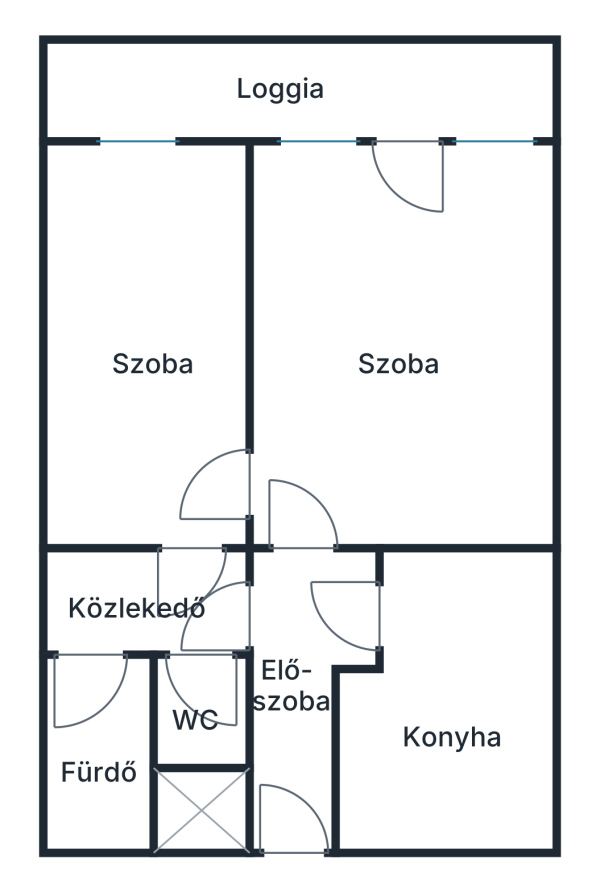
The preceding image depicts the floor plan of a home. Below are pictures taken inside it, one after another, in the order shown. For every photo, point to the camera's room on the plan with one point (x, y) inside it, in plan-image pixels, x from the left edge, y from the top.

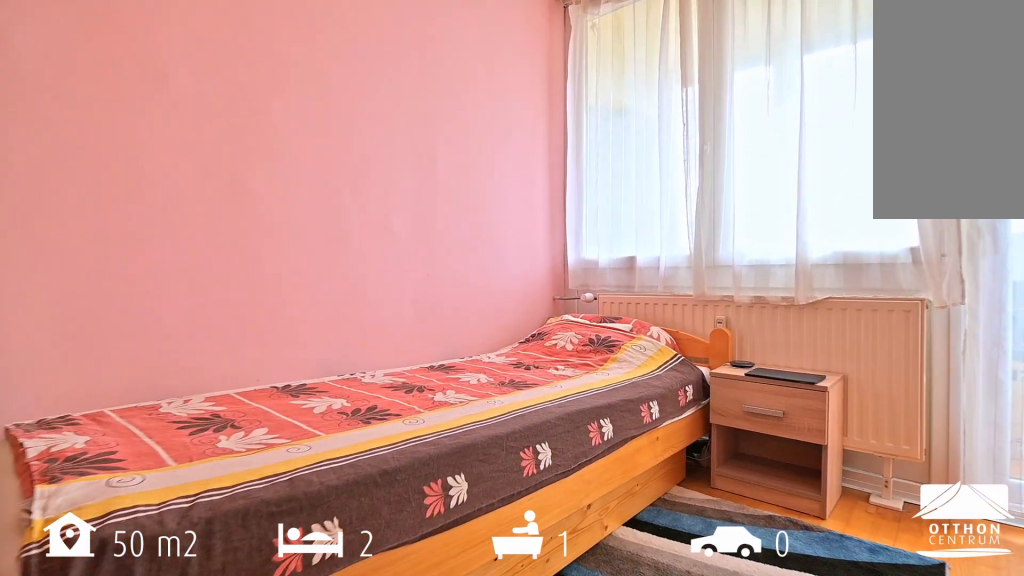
(393, 393)
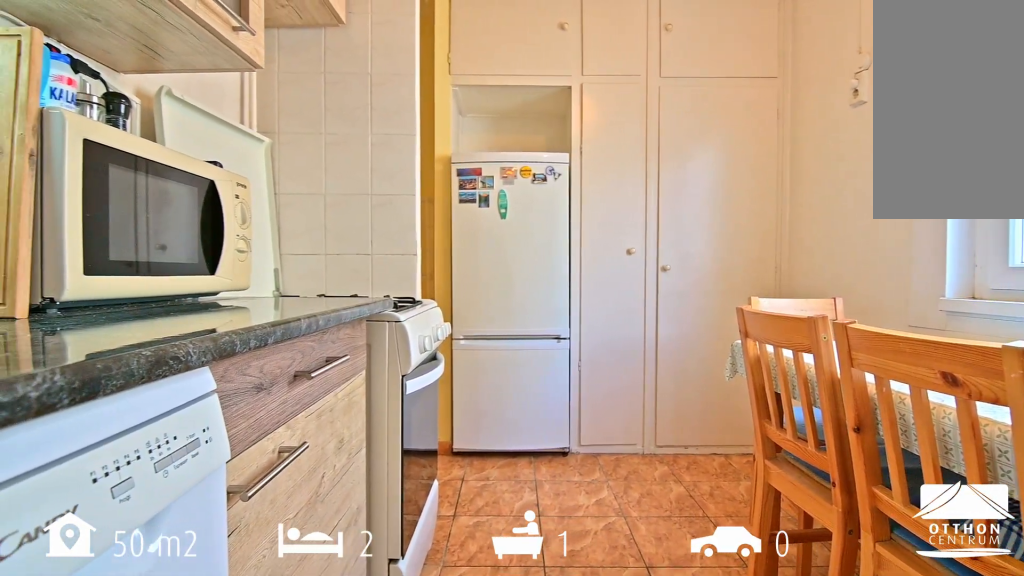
(469, 689)
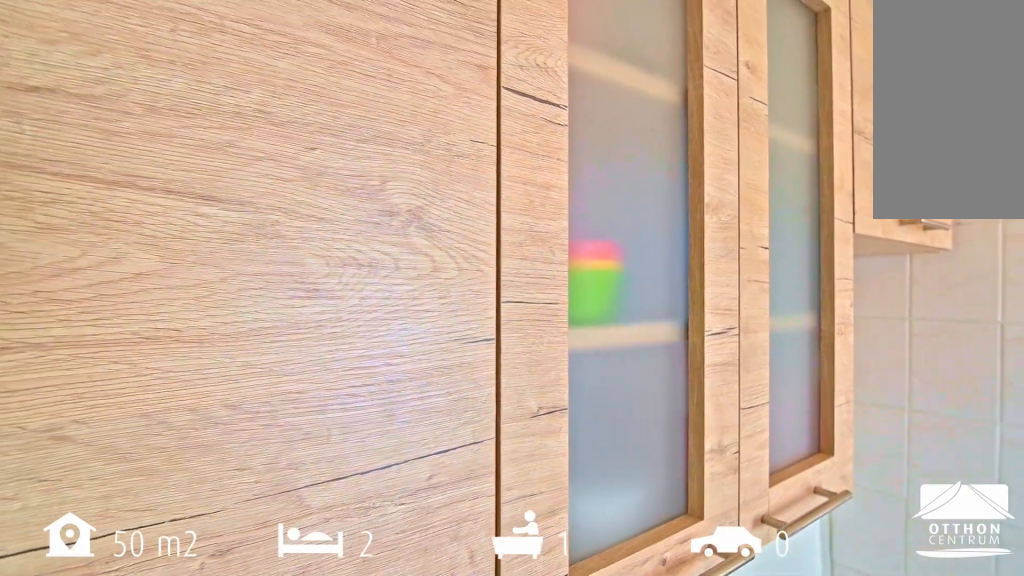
(469, 689)
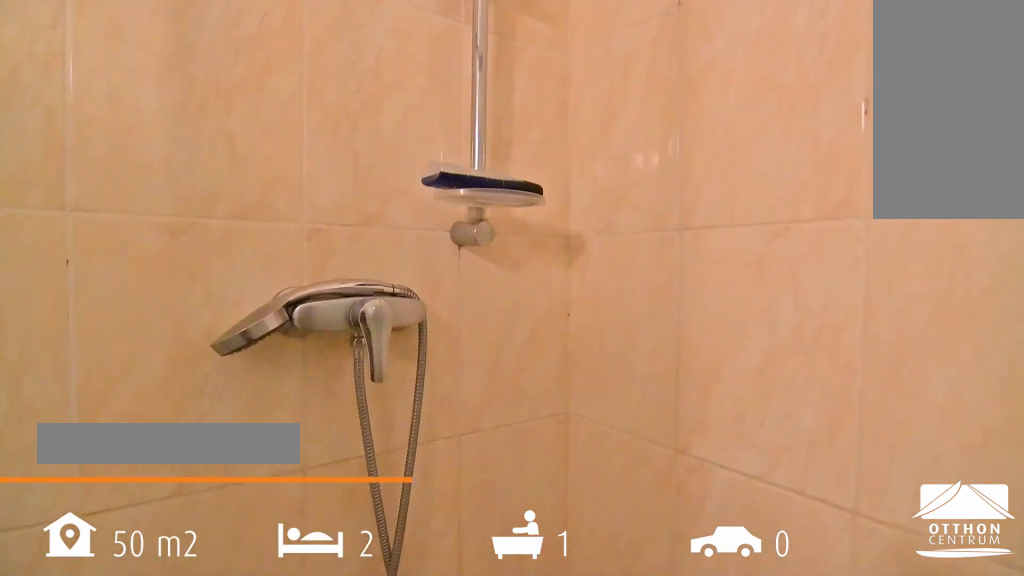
(106, 775)
